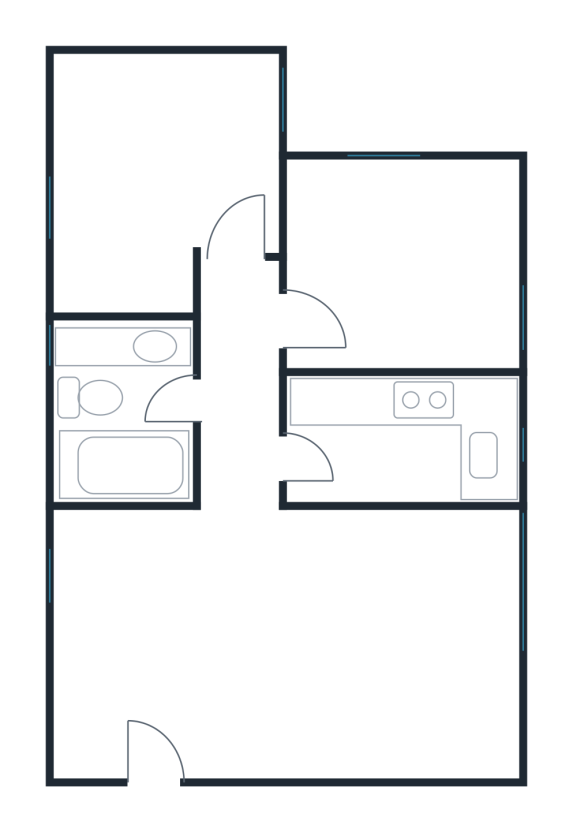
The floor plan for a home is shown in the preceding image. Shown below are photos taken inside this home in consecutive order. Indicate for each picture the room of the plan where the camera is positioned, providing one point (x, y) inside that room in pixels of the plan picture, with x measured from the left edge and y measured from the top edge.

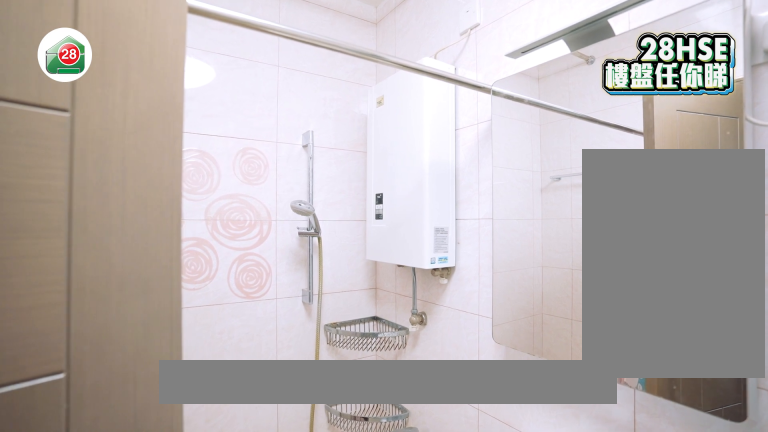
(143, 417)
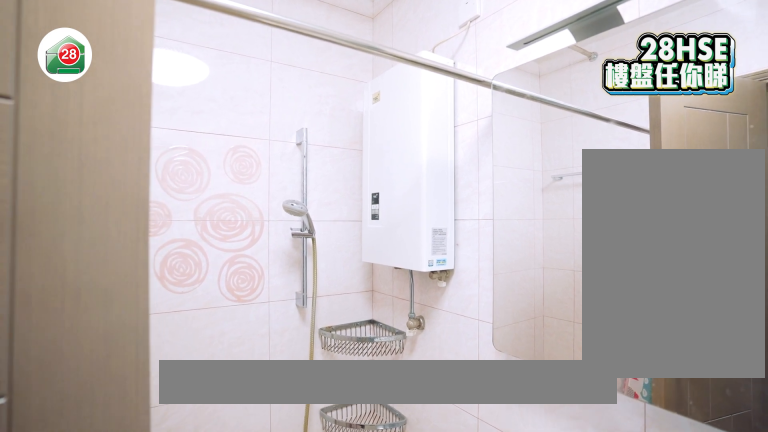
(143, 417)
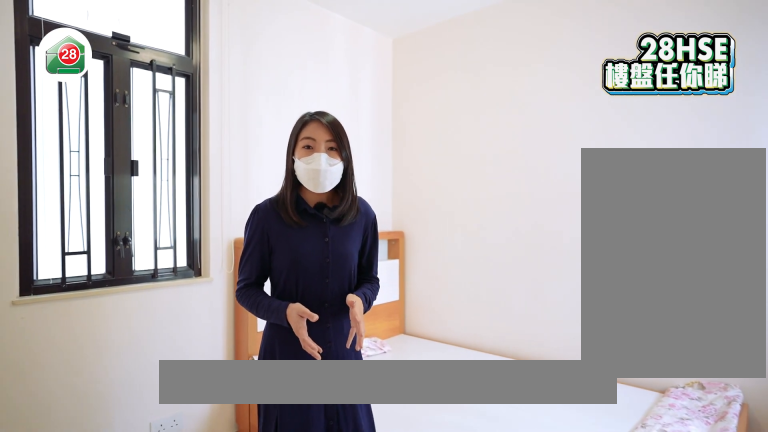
(143, 161)
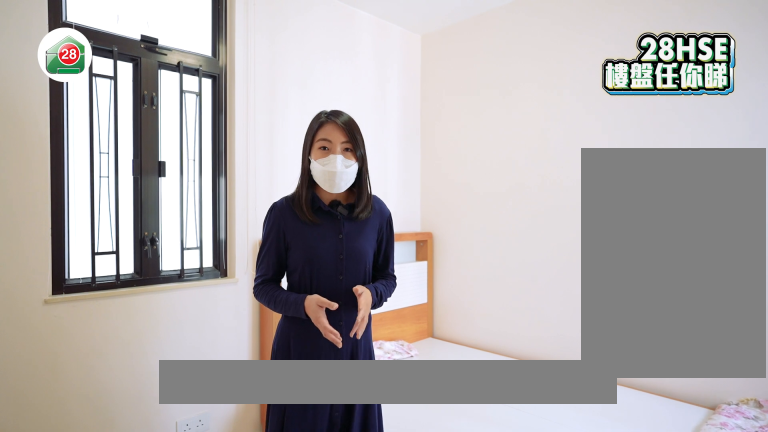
(143, 161)
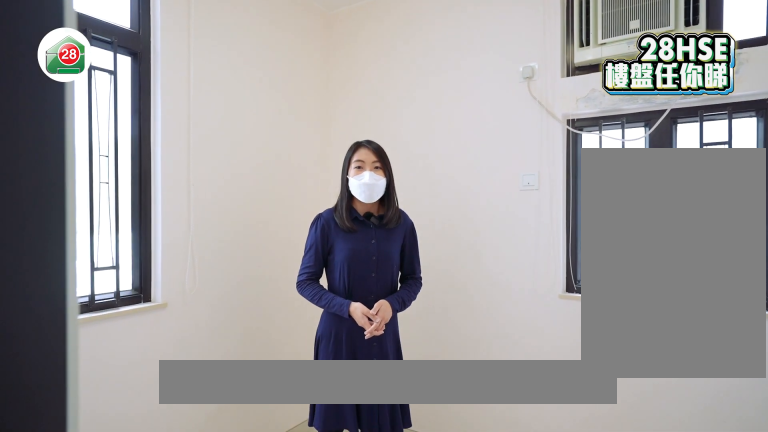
(406, 248)
